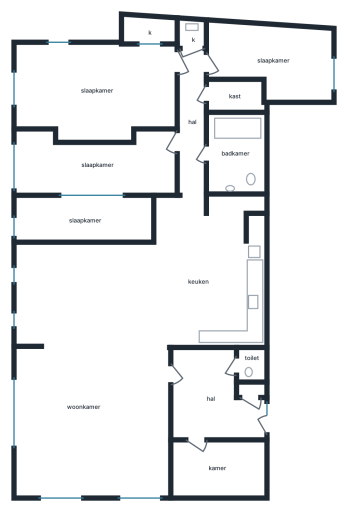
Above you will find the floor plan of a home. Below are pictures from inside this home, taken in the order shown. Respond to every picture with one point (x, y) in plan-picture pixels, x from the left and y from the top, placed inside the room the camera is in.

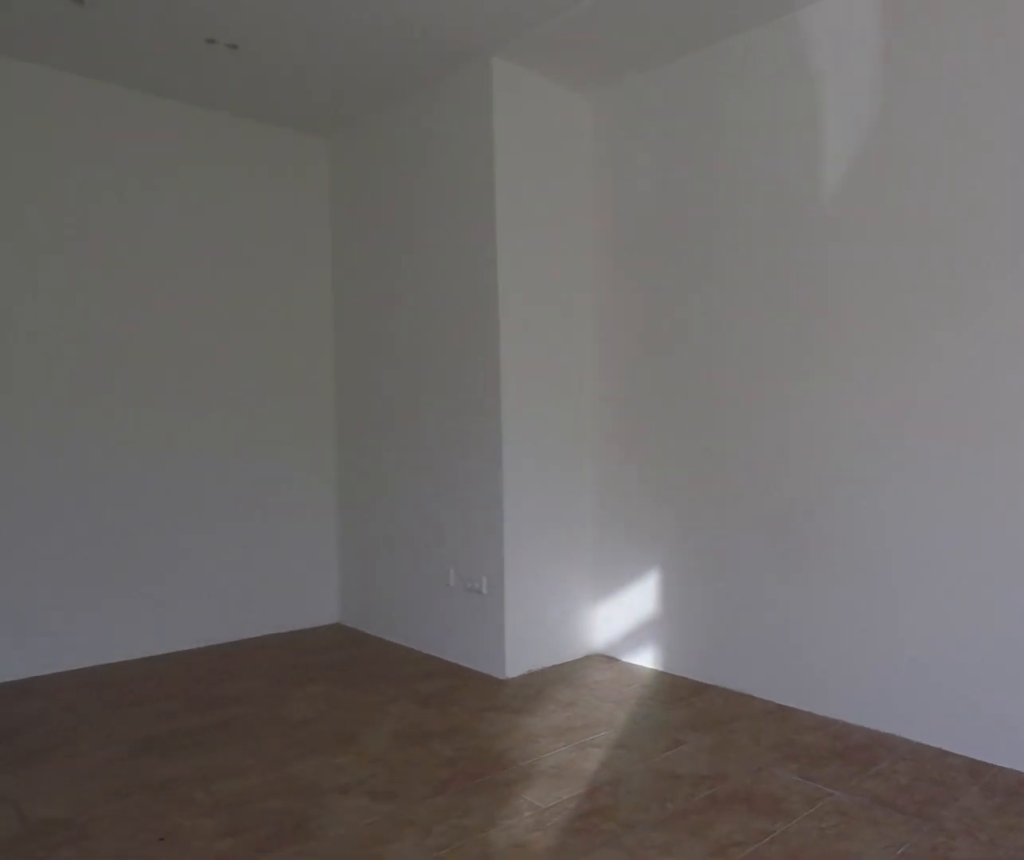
(97, 90)
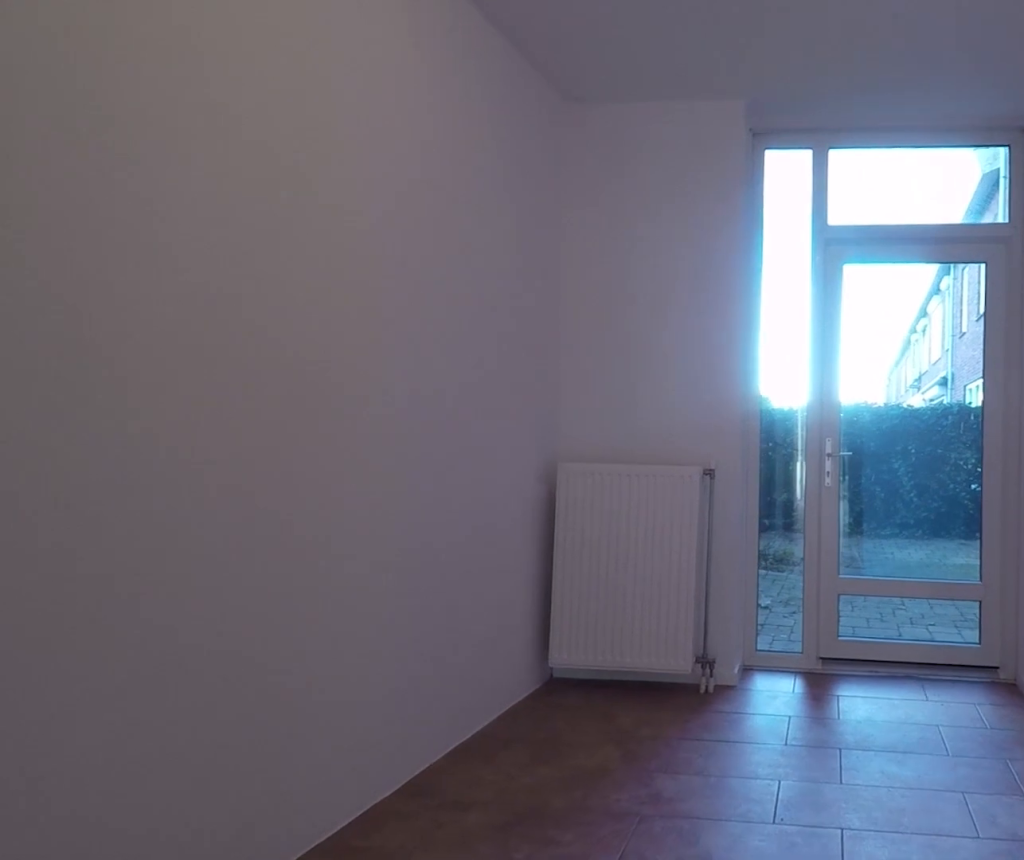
(273, 59)
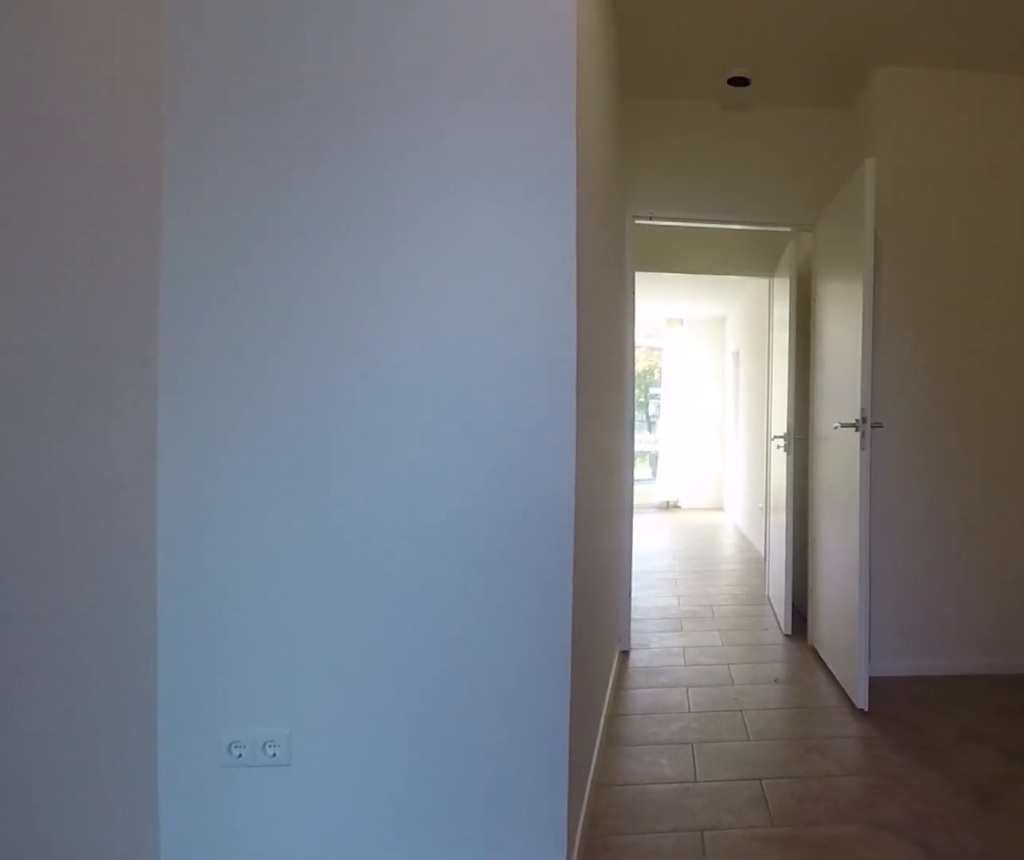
(273, 59)
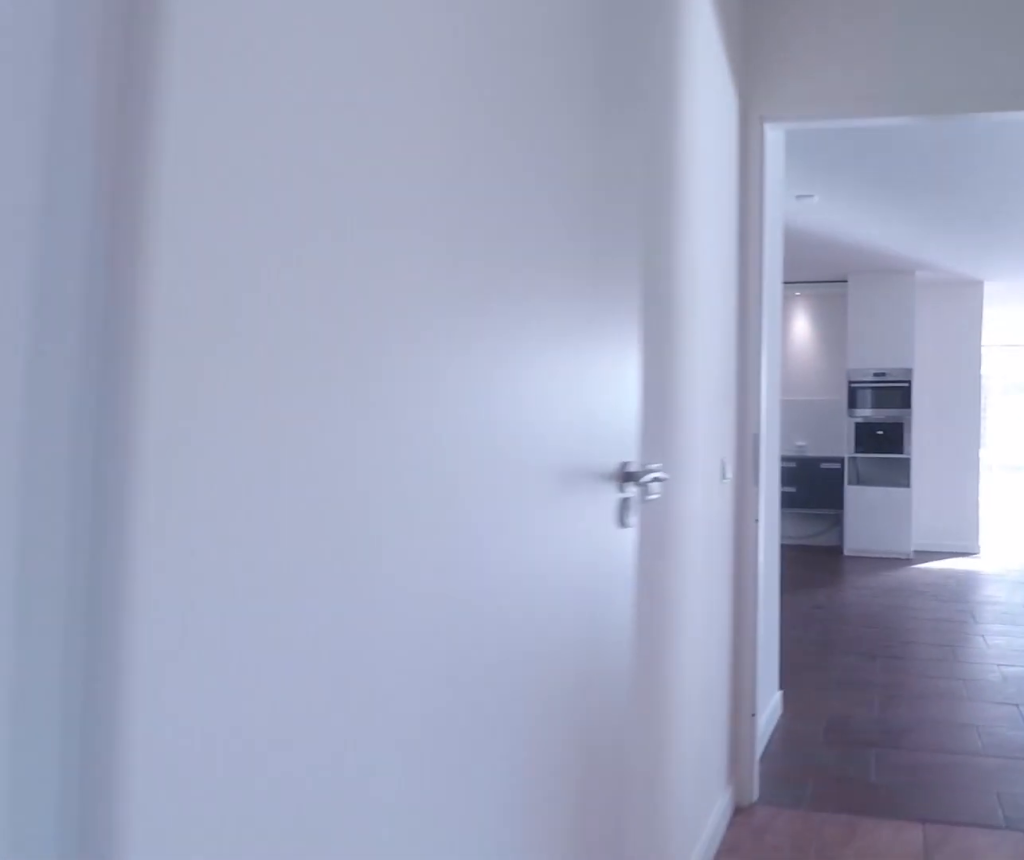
(192, 120)
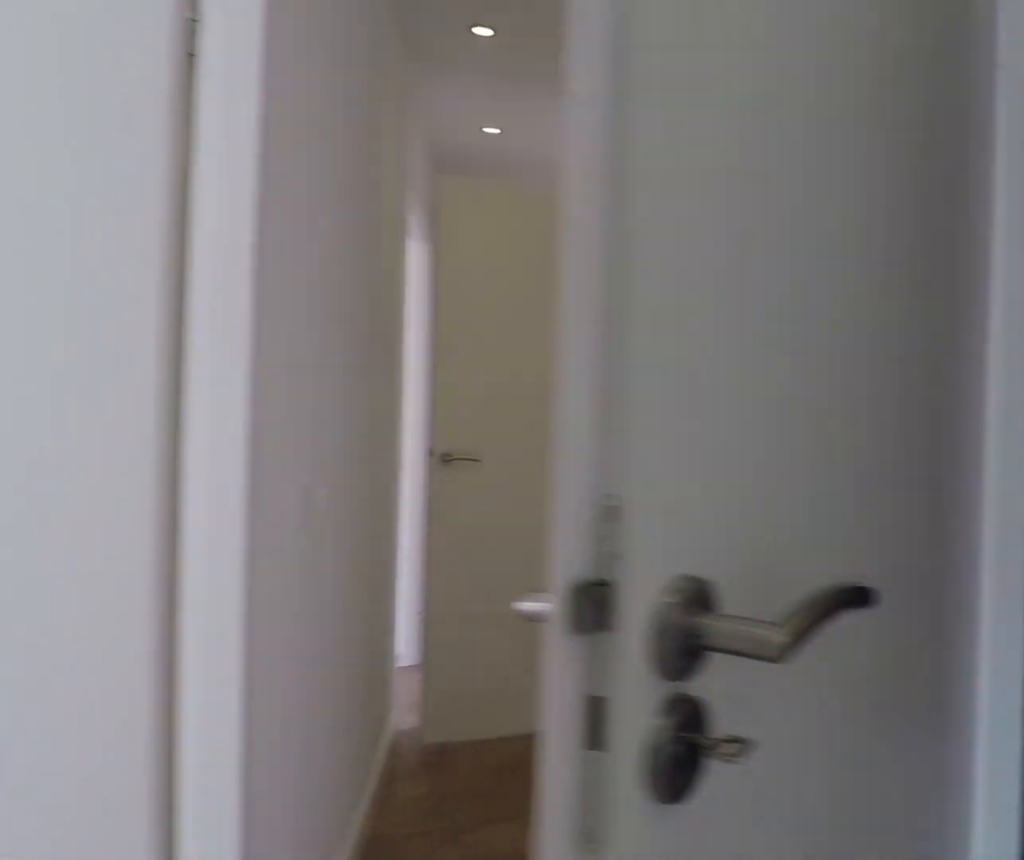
(192, 120)
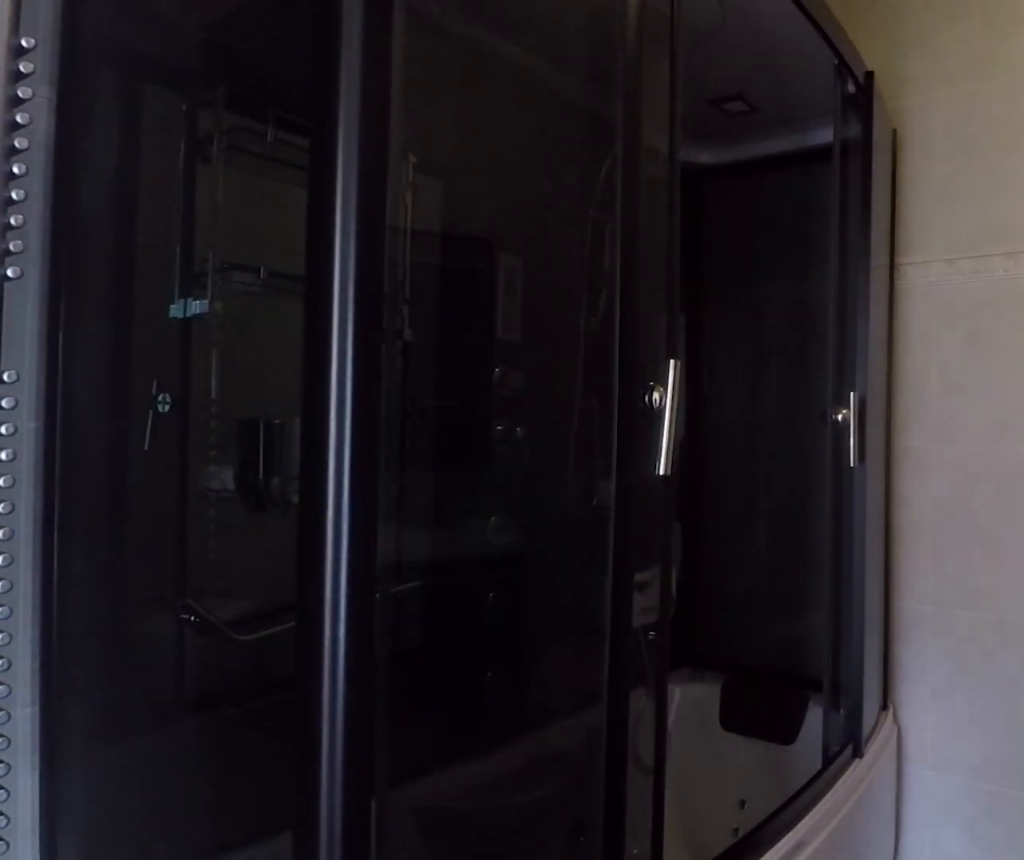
(235, 154)
